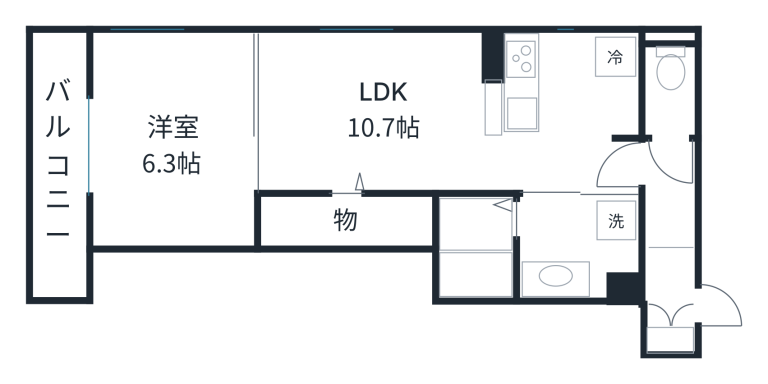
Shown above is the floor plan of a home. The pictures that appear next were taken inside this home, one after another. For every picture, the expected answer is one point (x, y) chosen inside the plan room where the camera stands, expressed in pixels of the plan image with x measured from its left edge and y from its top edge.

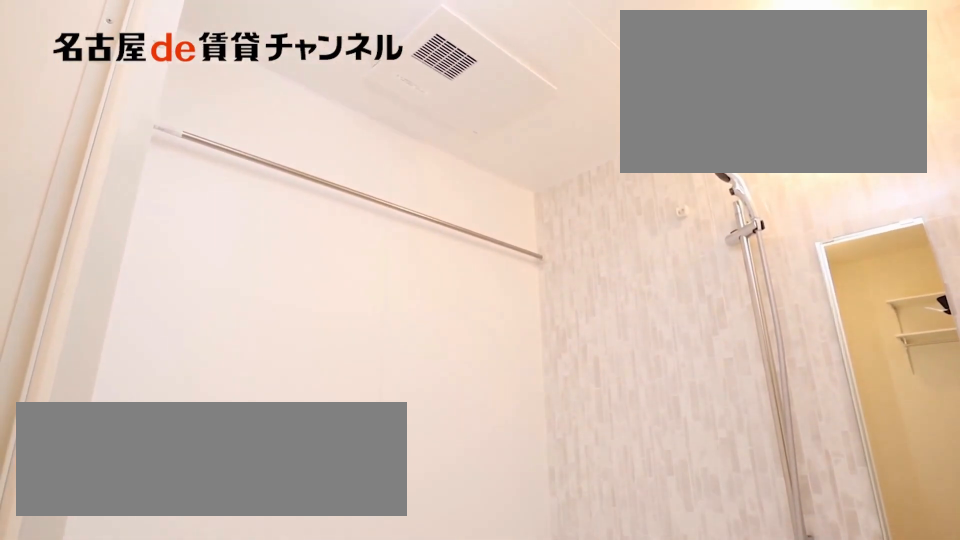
(476, 251)
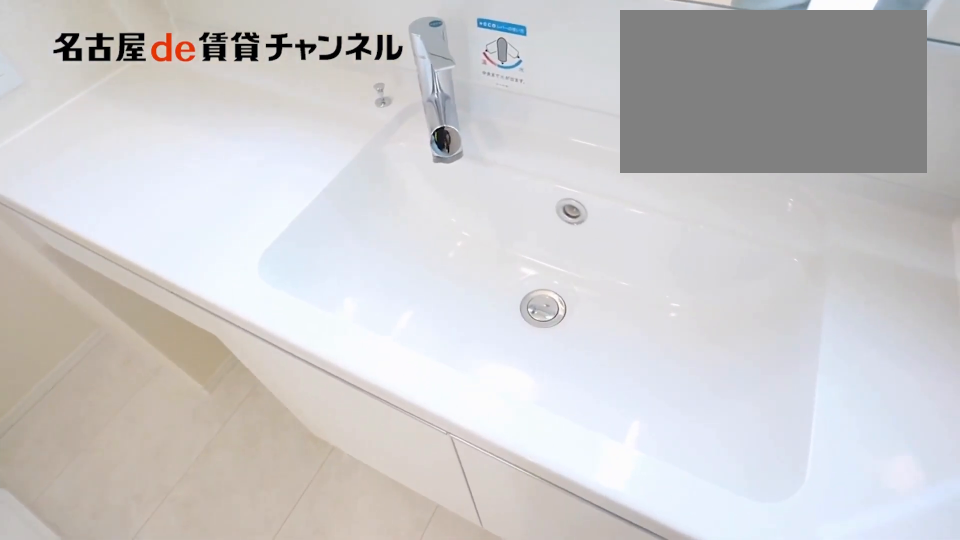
(580, 250)
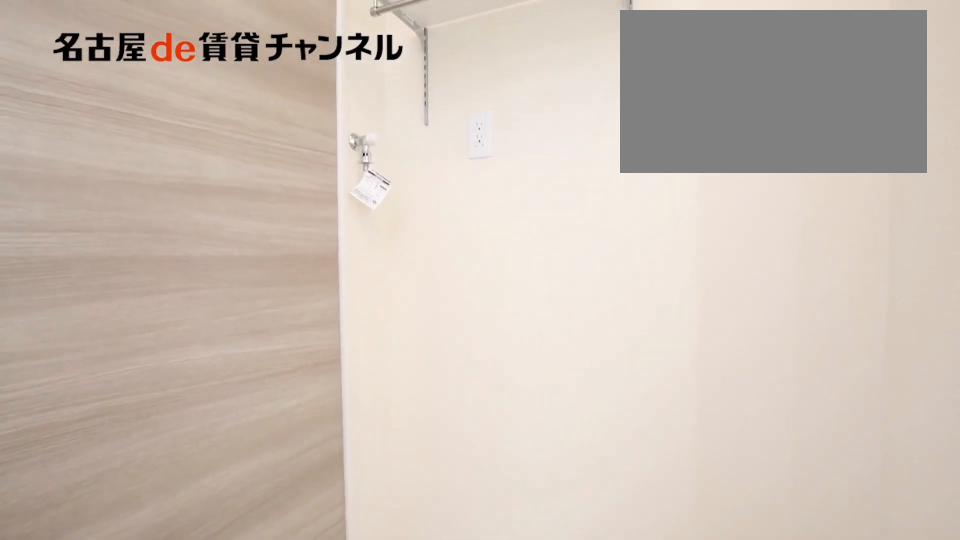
(580, 250)
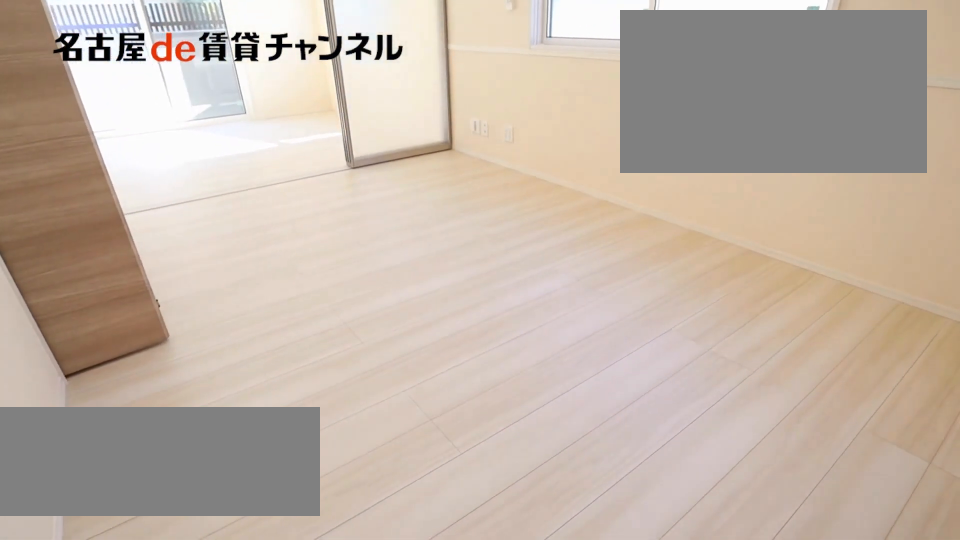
(370, 114)
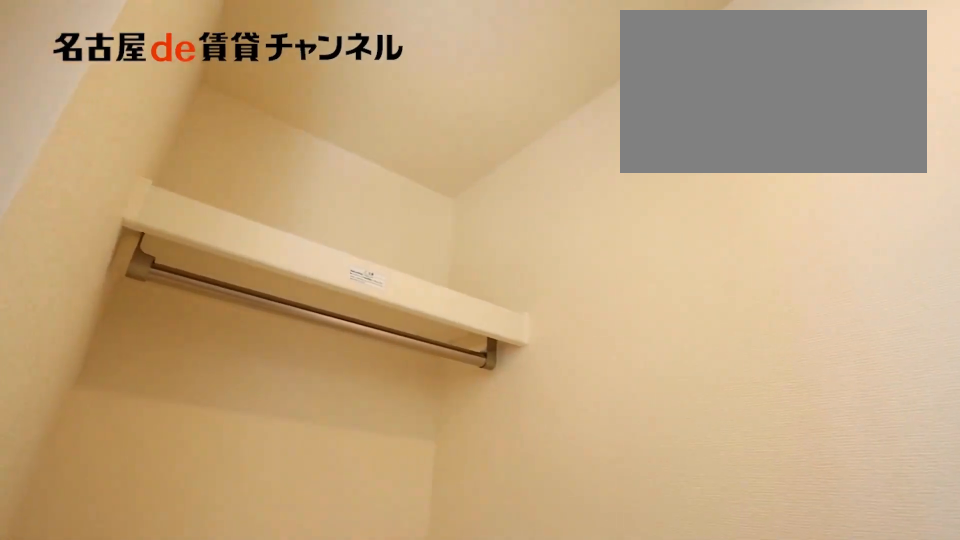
(346, 223)
